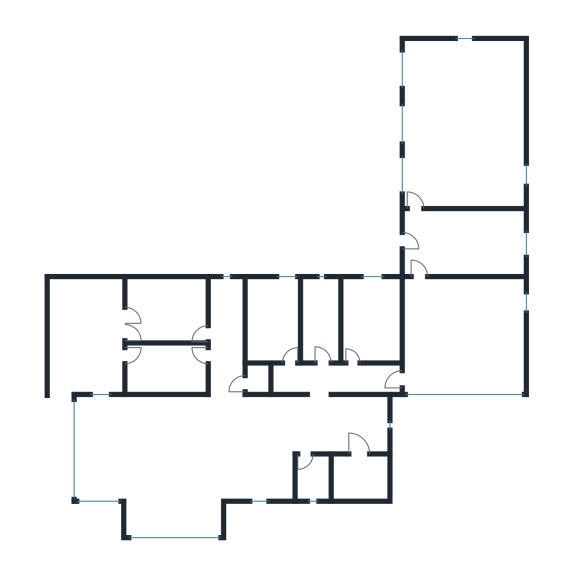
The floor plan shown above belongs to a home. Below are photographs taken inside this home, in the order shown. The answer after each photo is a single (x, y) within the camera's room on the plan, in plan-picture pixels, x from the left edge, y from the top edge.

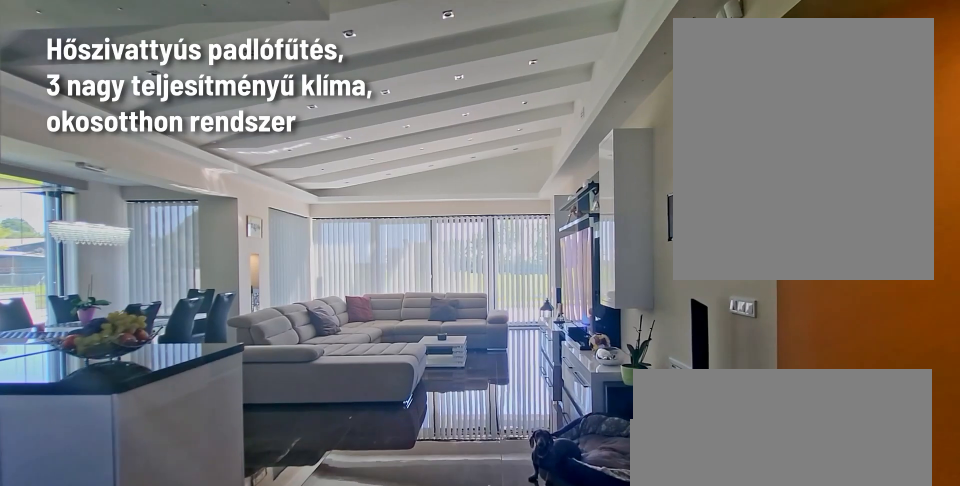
(321, 421)
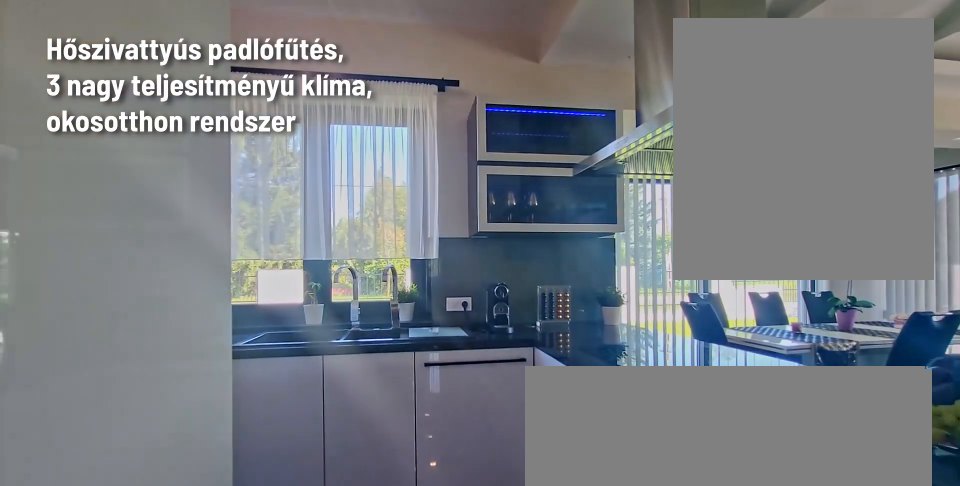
(195, 448)
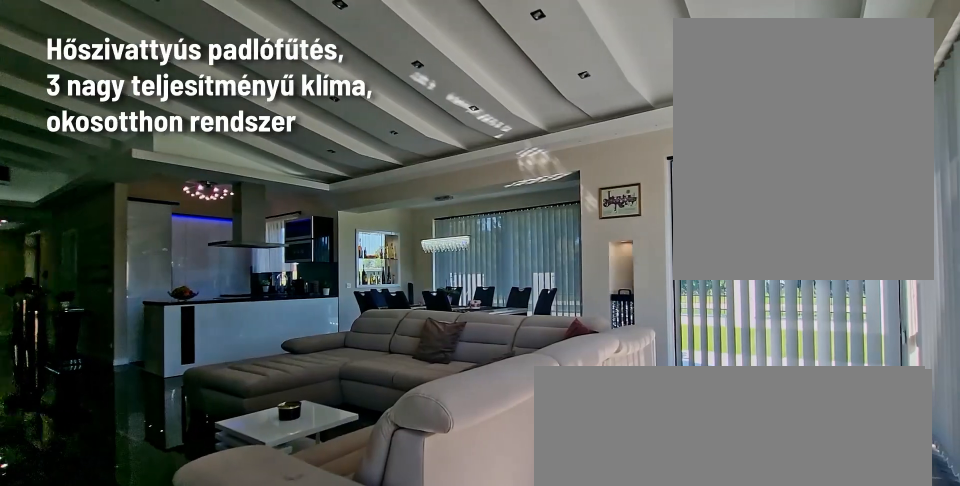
(195, 448)
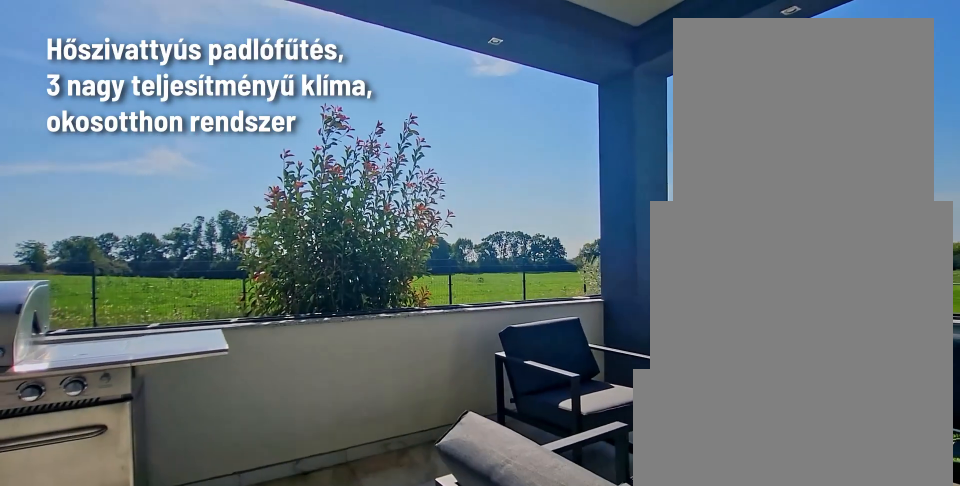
(87, 337)
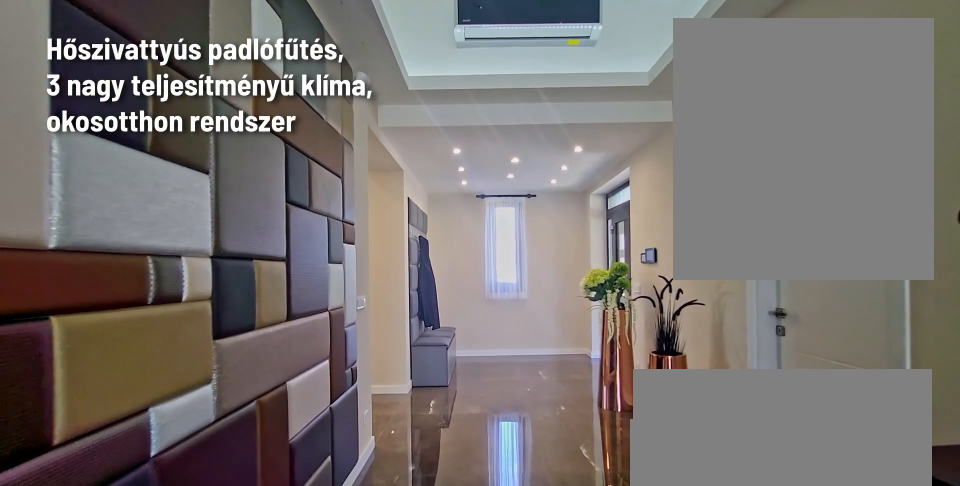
(315, 423)
